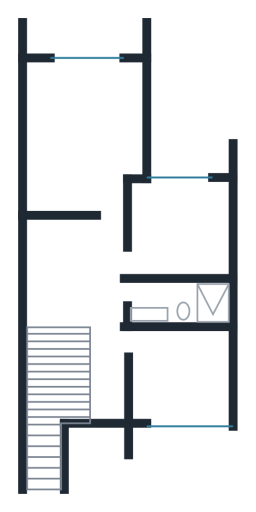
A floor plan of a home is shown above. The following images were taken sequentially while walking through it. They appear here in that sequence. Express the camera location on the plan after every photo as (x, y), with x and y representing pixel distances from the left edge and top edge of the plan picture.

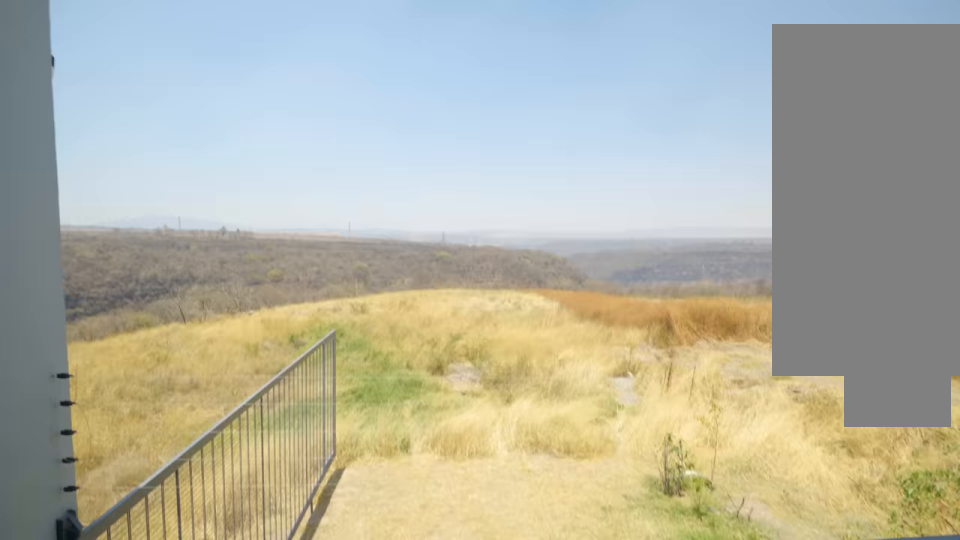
(82, 44)
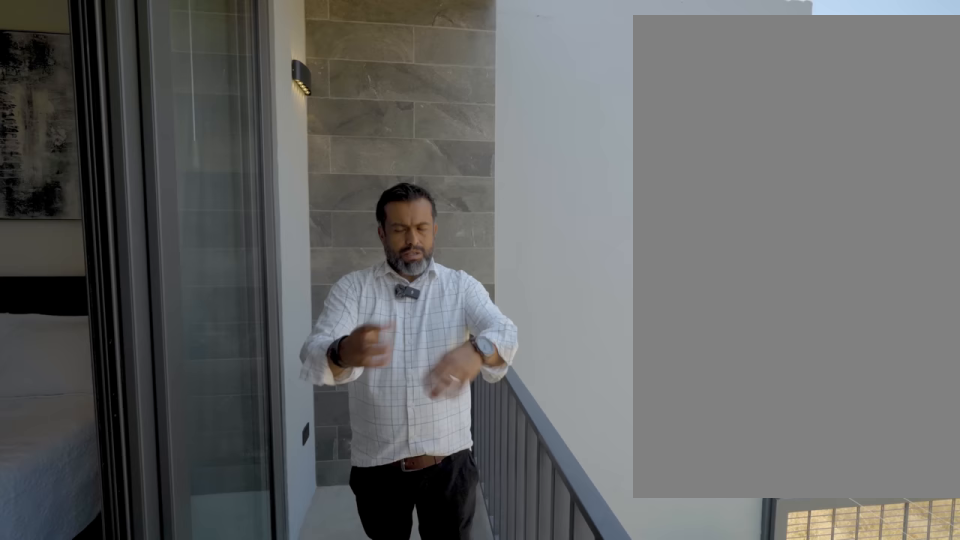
(96, 43)
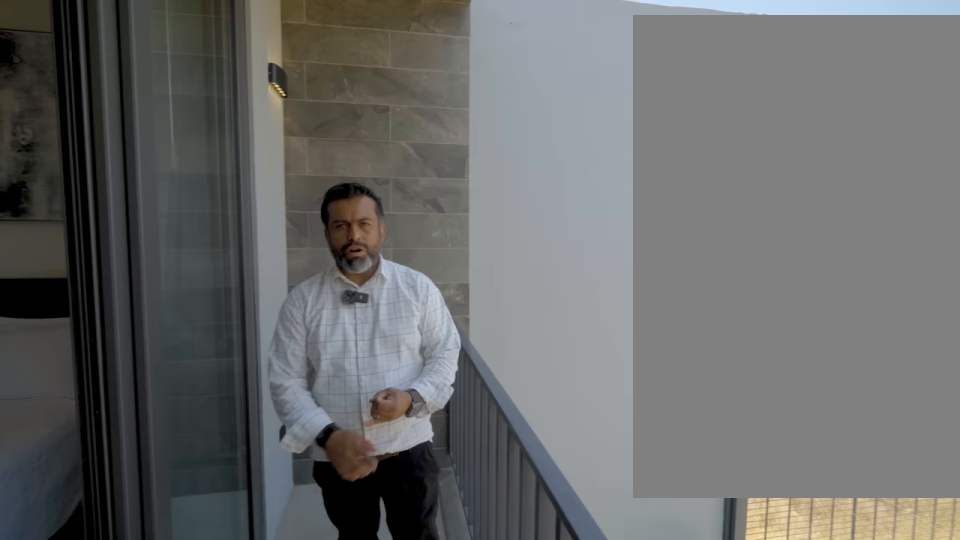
(96, 43)
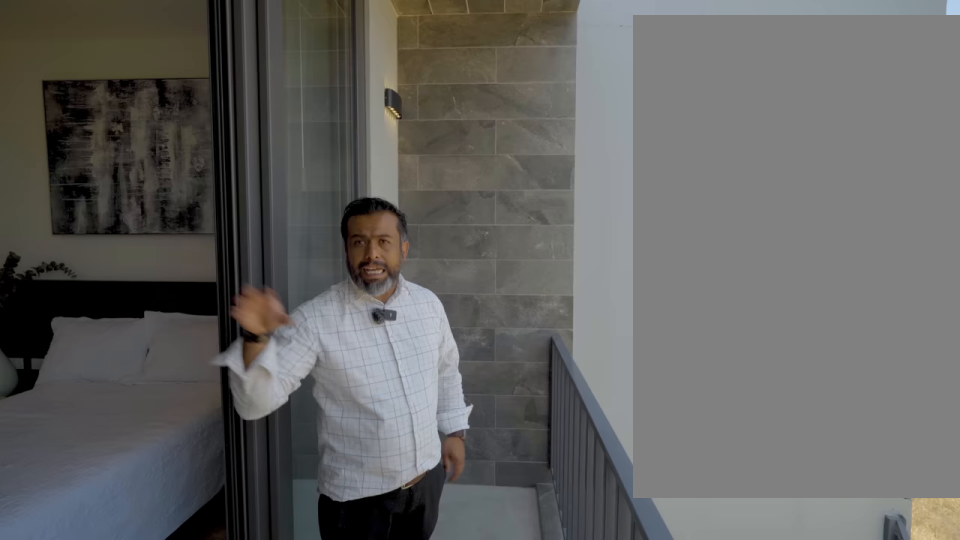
(97, 43)
